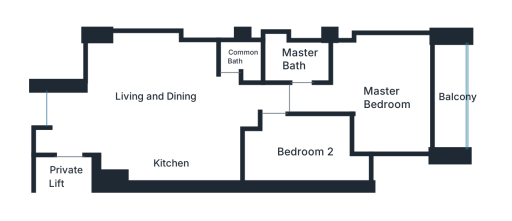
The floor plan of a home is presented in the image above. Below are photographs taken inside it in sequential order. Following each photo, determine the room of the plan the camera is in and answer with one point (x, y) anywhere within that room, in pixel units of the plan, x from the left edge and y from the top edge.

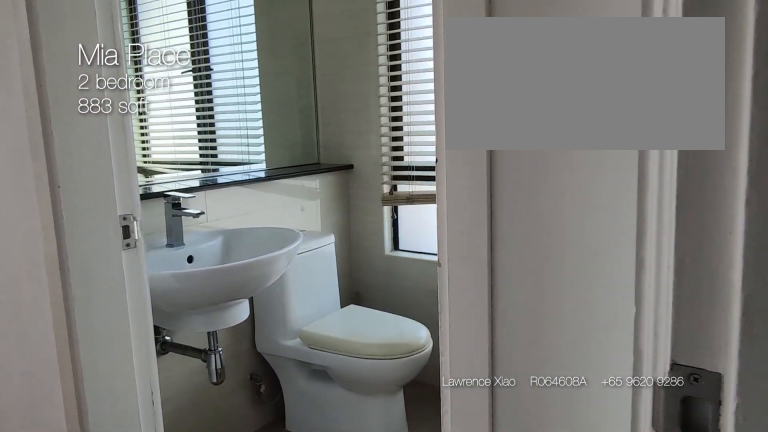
(298, 57)
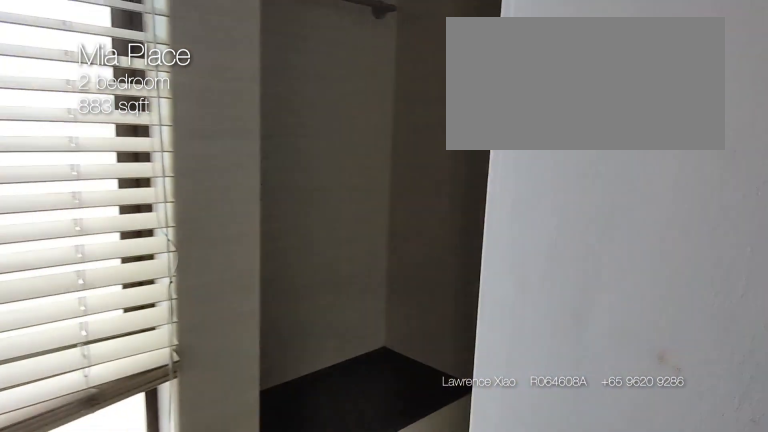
(298, 57)
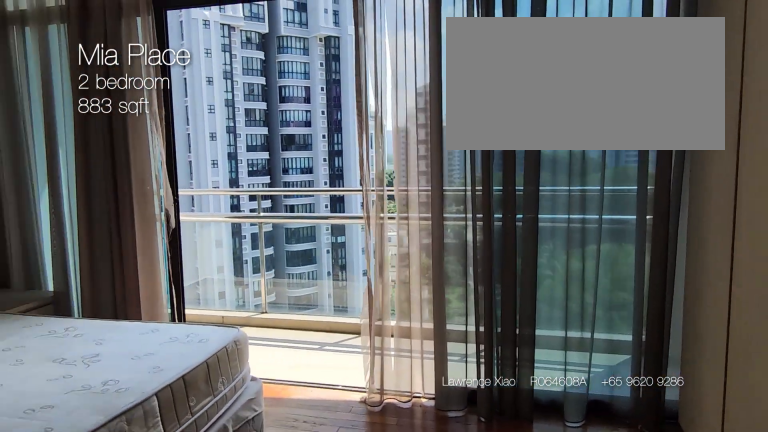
(372, 93)
